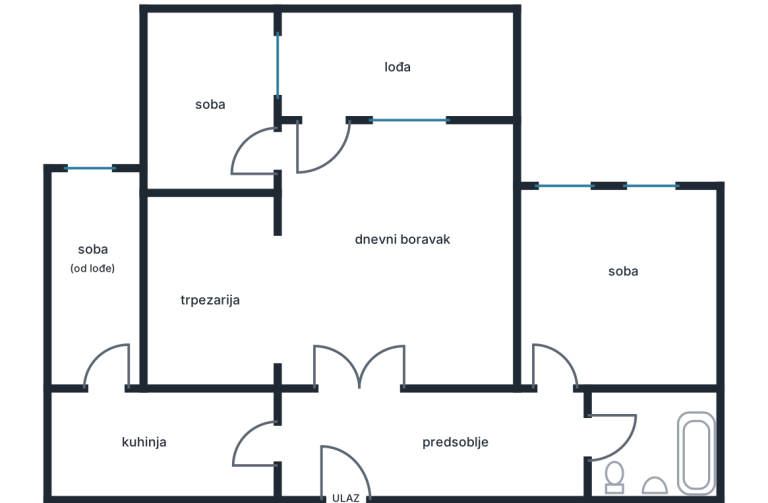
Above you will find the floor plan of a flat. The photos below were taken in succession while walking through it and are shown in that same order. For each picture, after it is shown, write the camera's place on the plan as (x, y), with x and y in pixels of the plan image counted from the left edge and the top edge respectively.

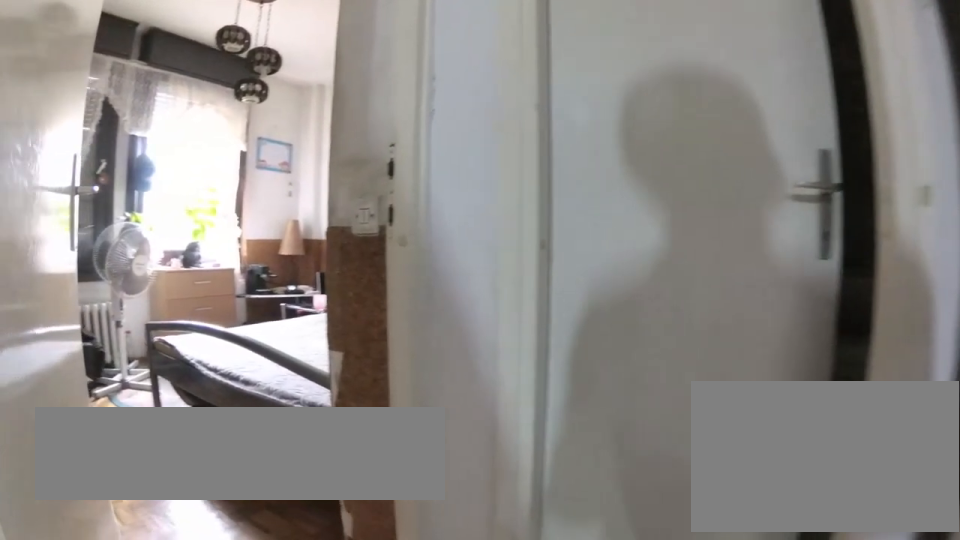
(519, 458)
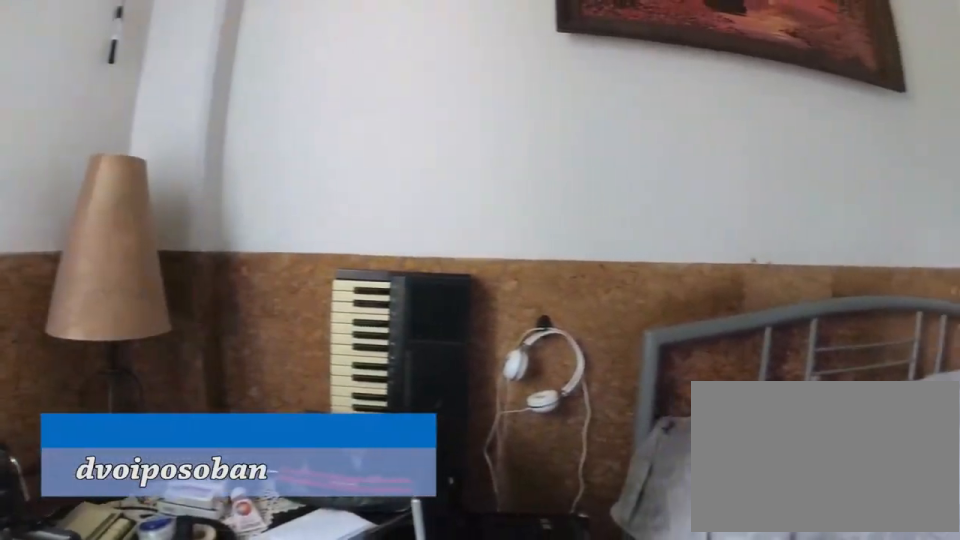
(639, 216)
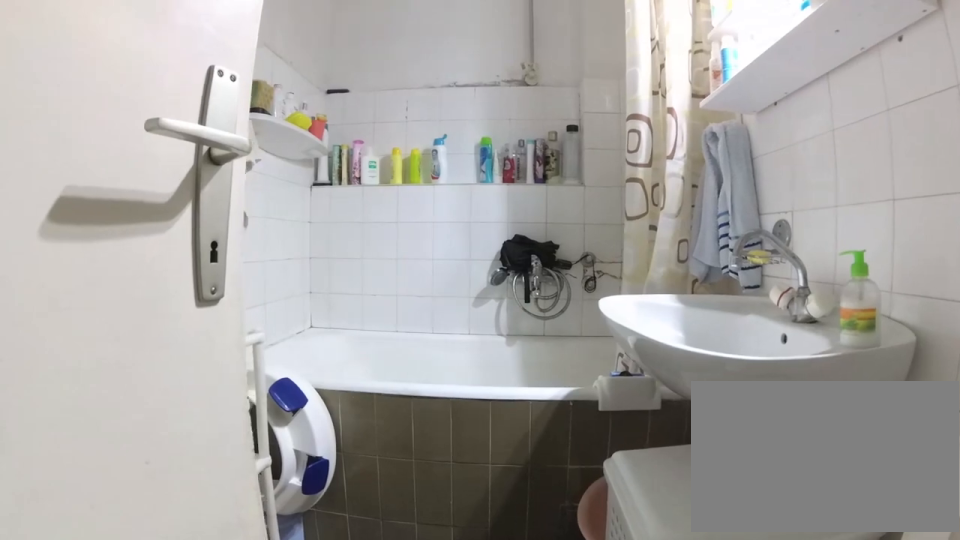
(587, 441)
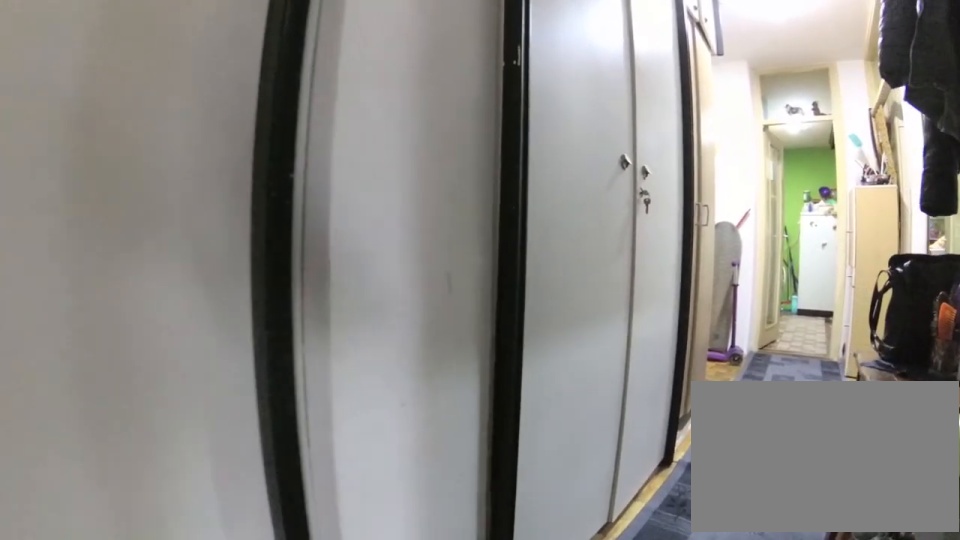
(588, 434)
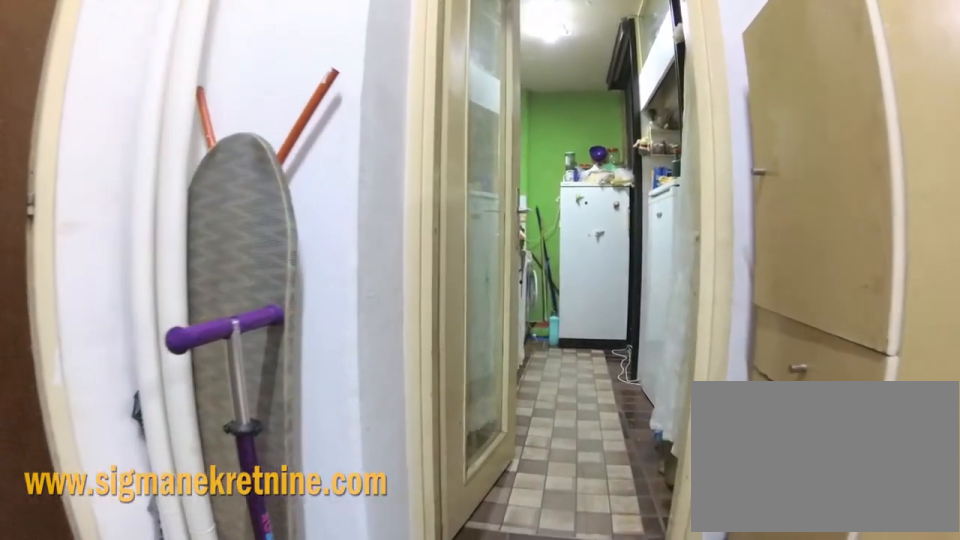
(389, 441)
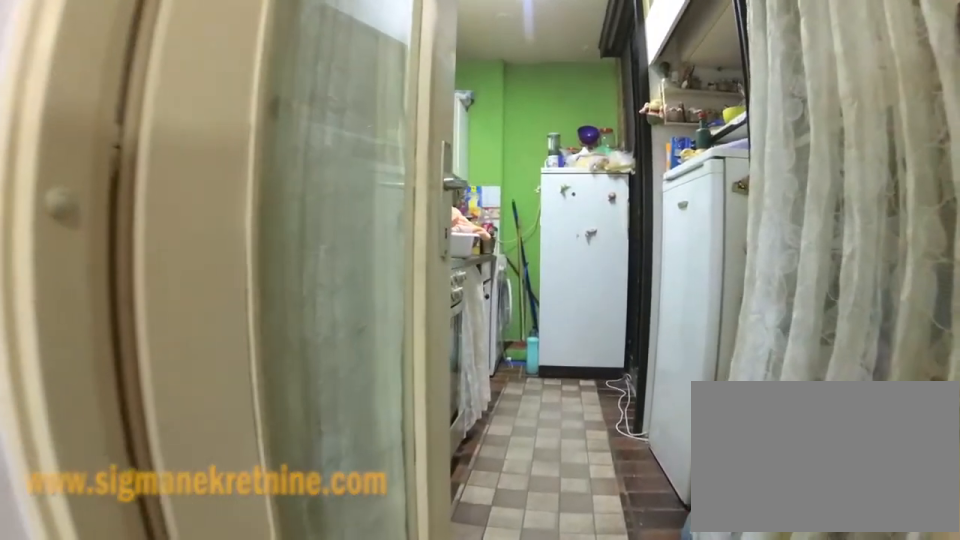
(330, 441)
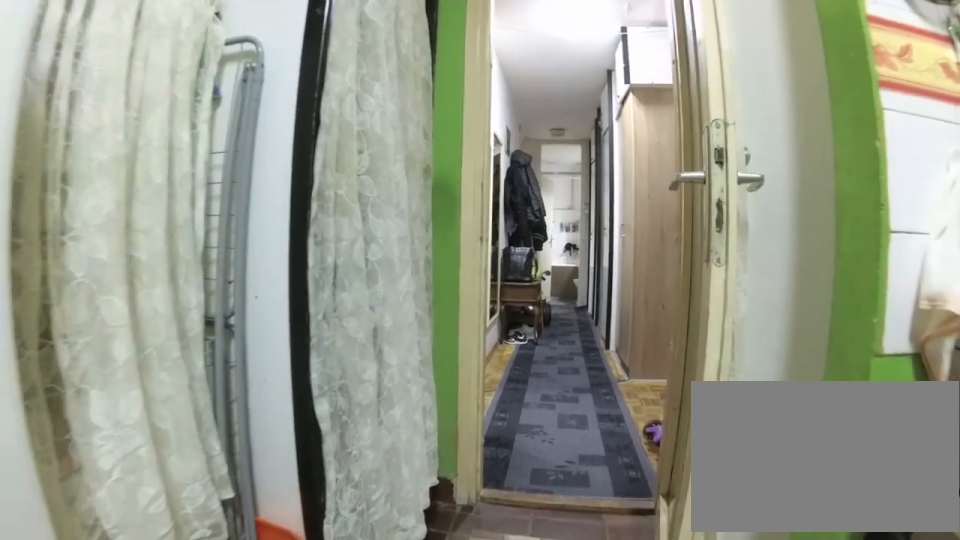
(134, 435)
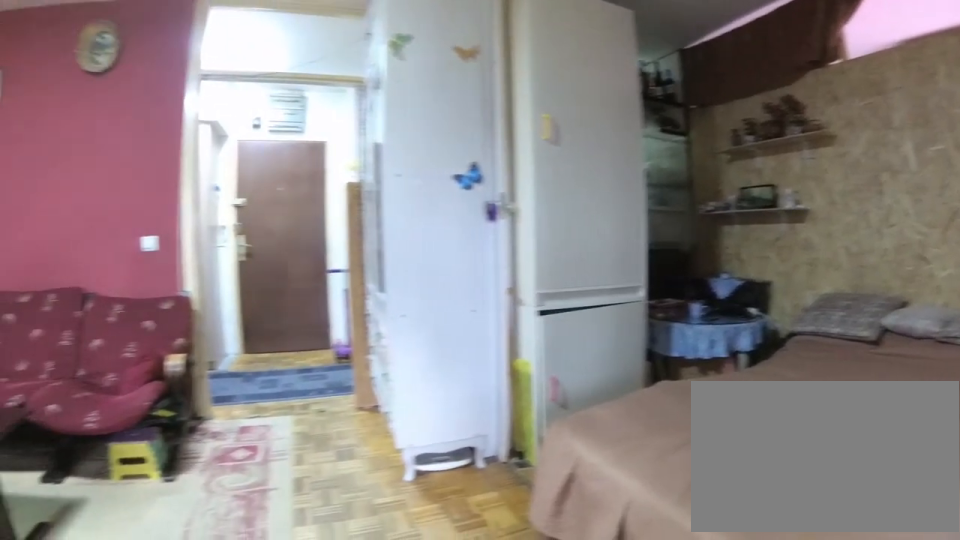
(321, 234)
